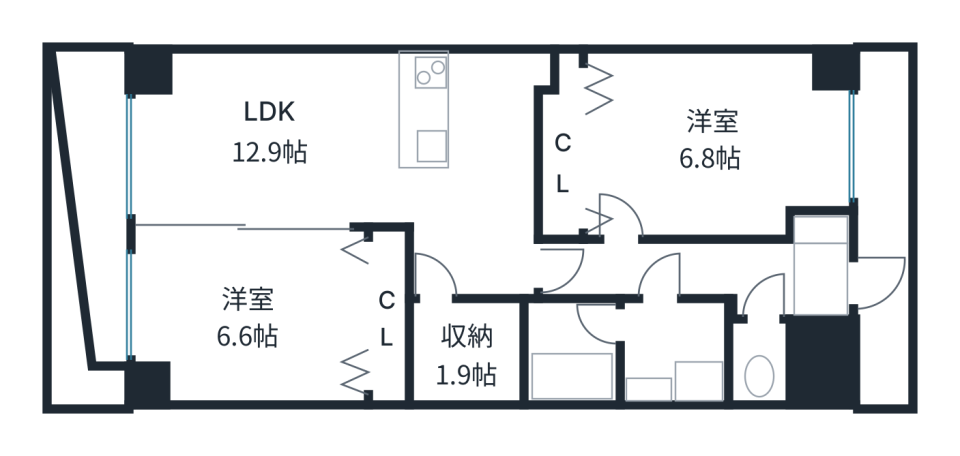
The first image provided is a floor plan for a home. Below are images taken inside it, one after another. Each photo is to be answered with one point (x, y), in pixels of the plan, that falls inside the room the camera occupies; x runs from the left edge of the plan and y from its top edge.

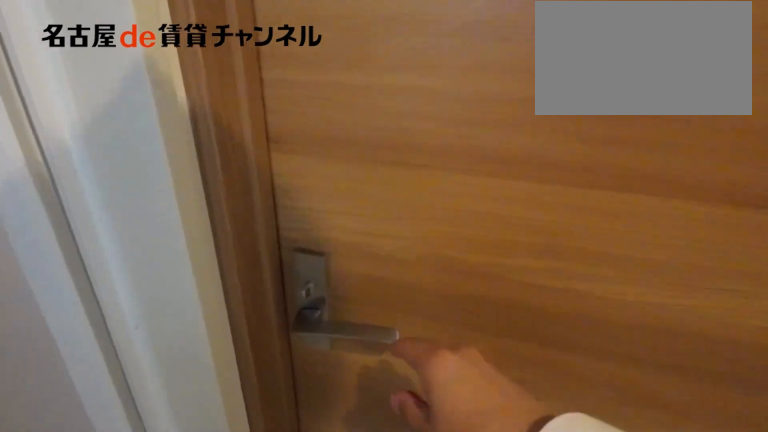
(674, 271)
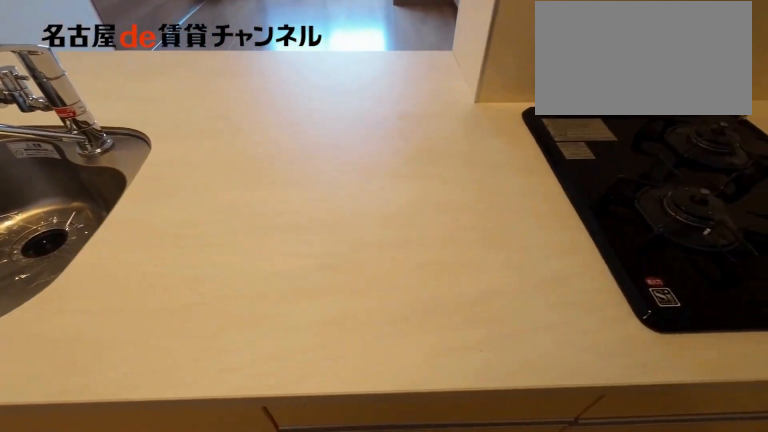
(477, 109)
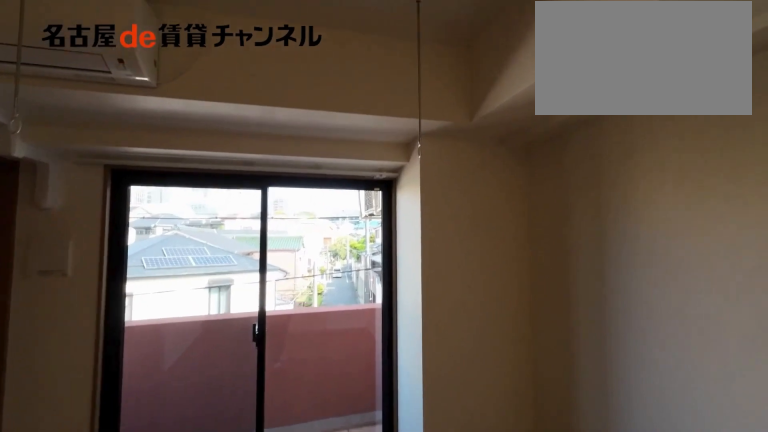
(353, 151)
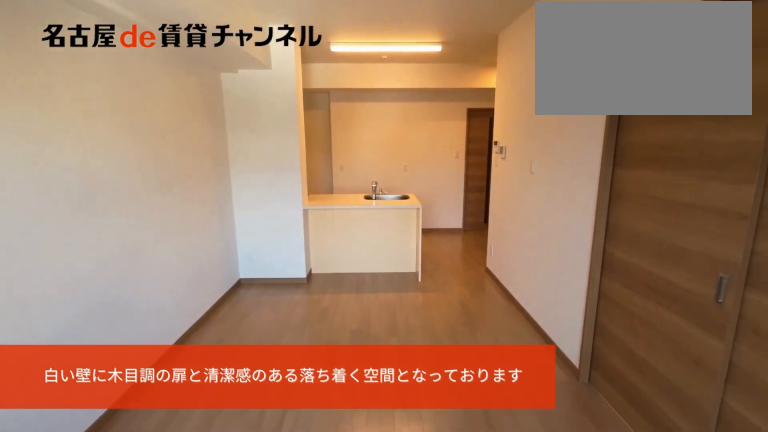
(353, 151)
